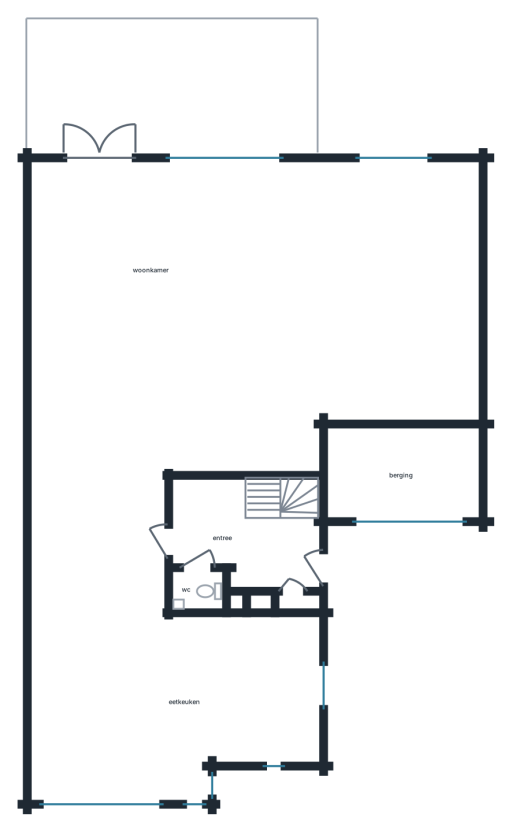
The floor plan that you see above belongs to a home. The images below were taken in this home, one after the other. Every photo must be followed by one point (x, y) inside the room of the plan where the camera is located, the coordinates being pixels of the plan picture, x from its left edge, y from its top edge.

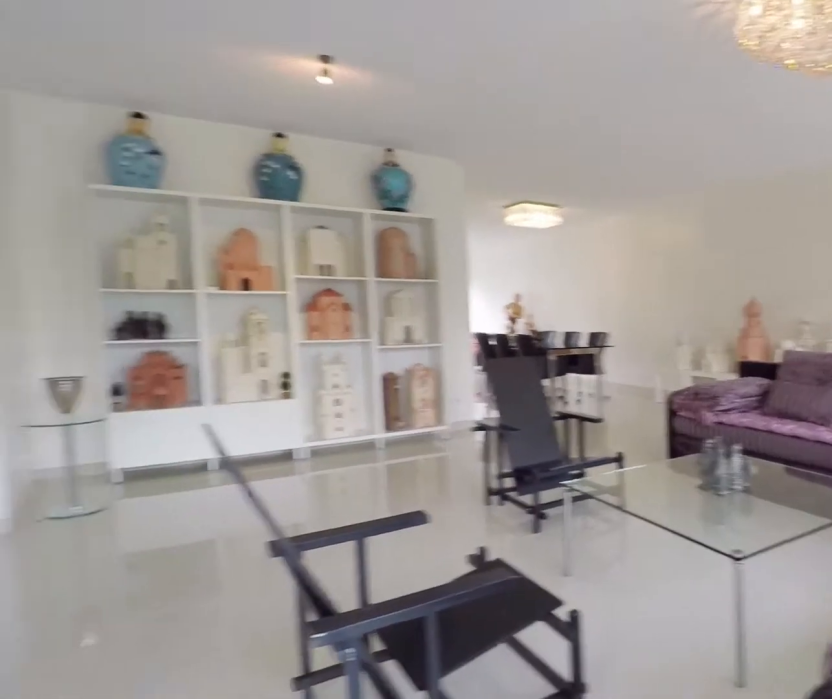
(233, 327)
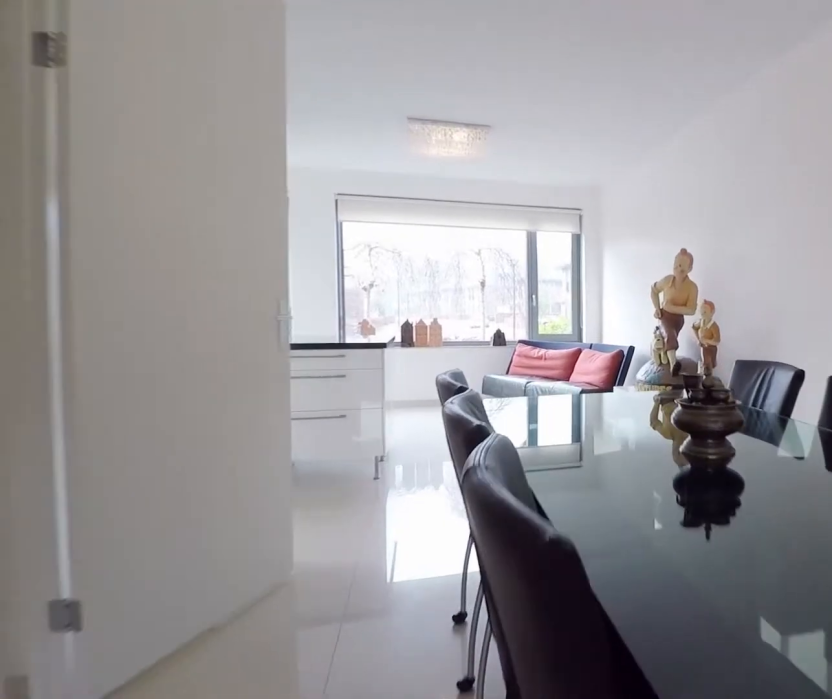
(233, 327)
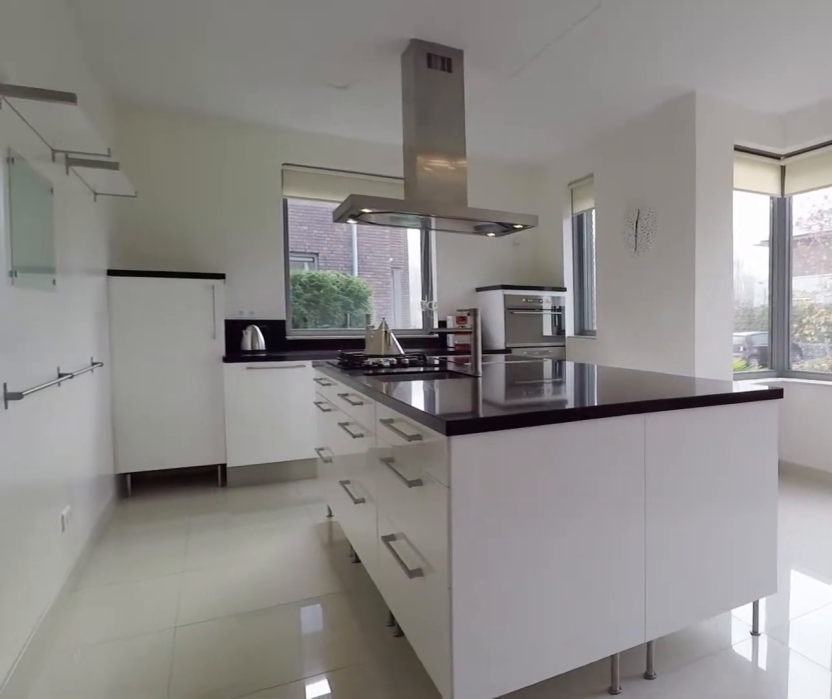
(166, 702)
